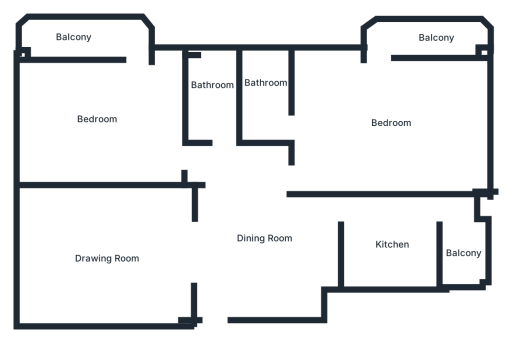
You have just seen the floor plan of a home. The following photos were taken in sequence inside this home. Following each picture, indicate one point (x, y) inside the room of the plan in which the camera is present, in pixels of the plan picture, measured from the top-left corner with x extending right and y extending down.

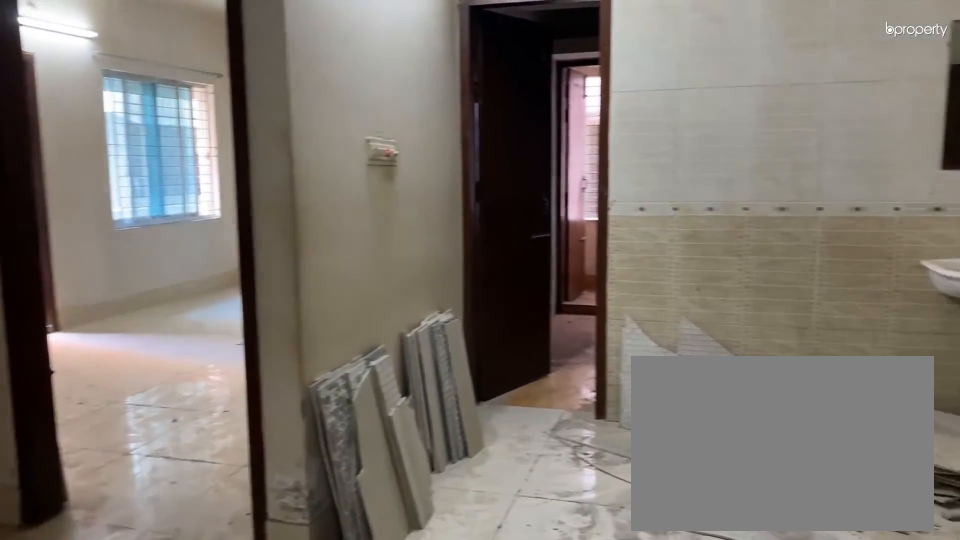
(259, 231)
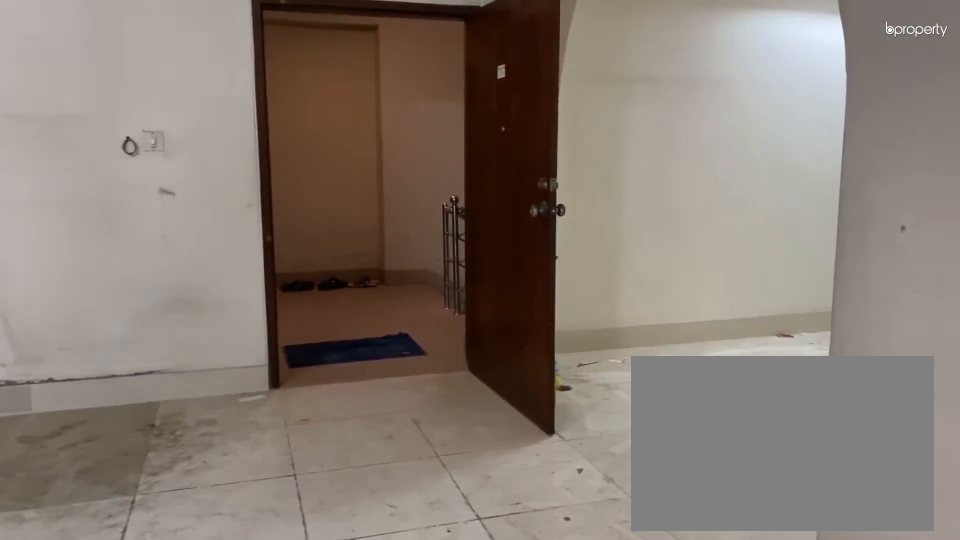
(259, 231)
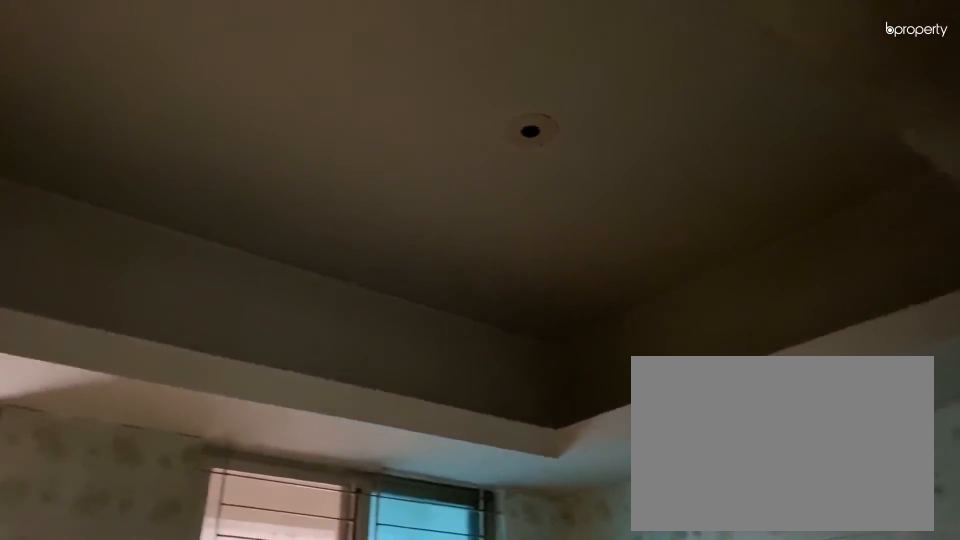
(388, 243)
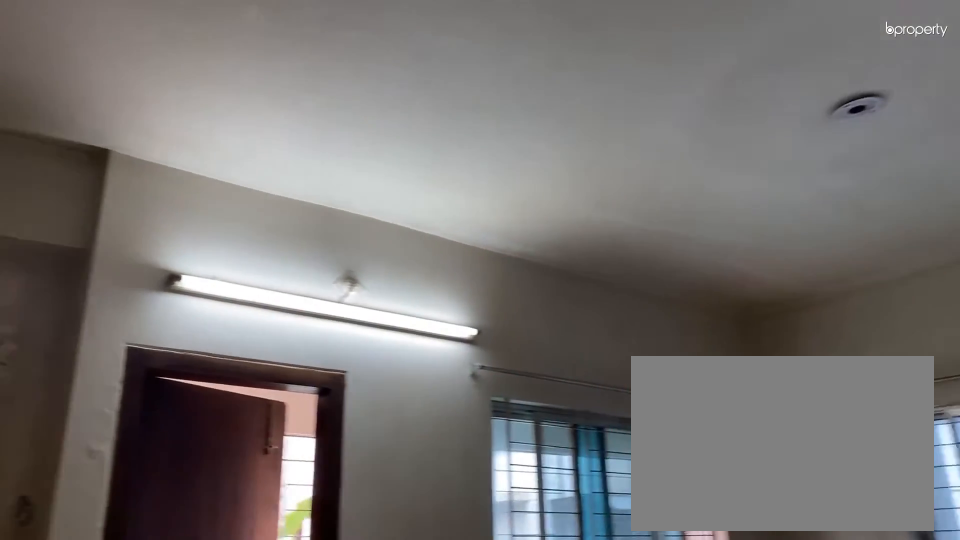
(391, 116)
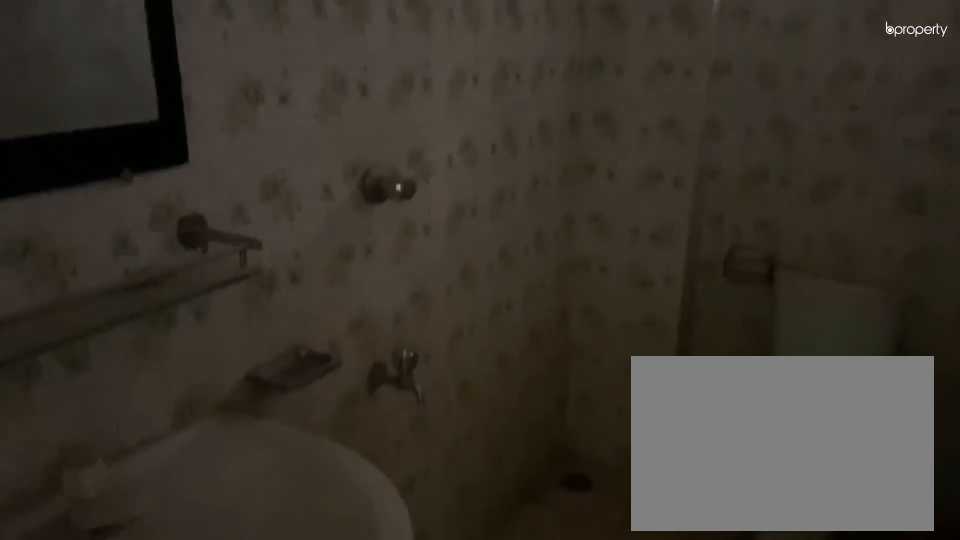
(207, 89)
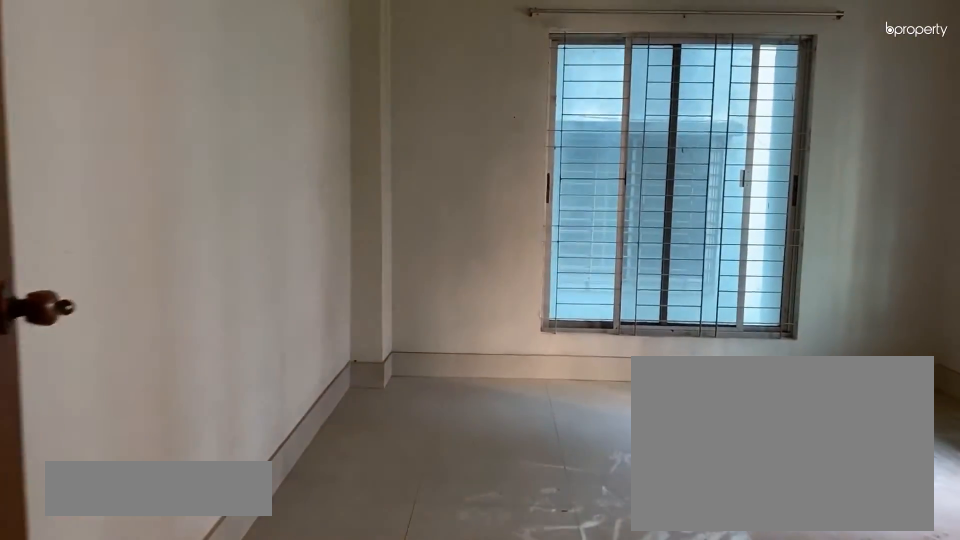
(90, 111)
